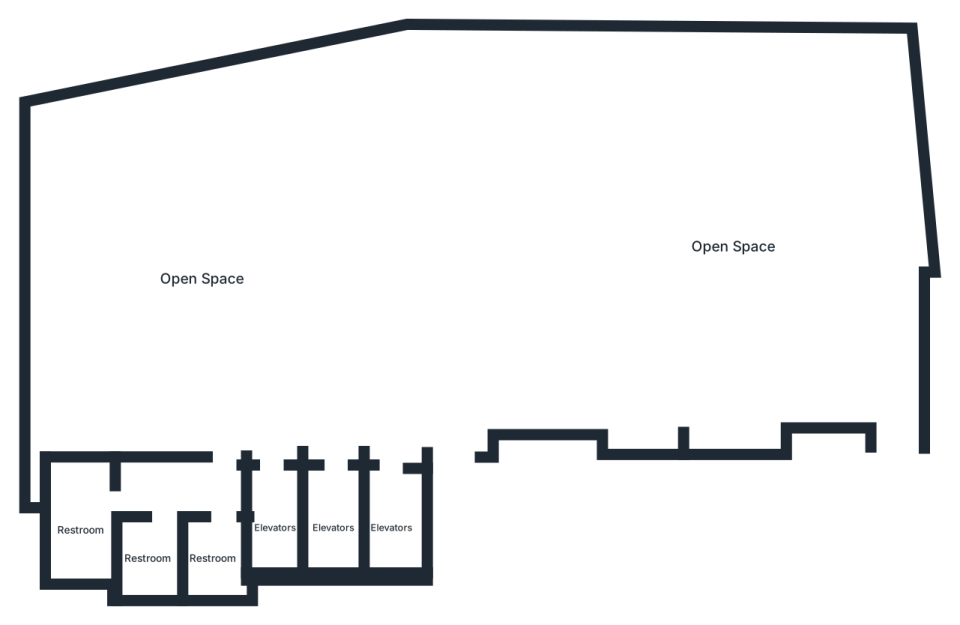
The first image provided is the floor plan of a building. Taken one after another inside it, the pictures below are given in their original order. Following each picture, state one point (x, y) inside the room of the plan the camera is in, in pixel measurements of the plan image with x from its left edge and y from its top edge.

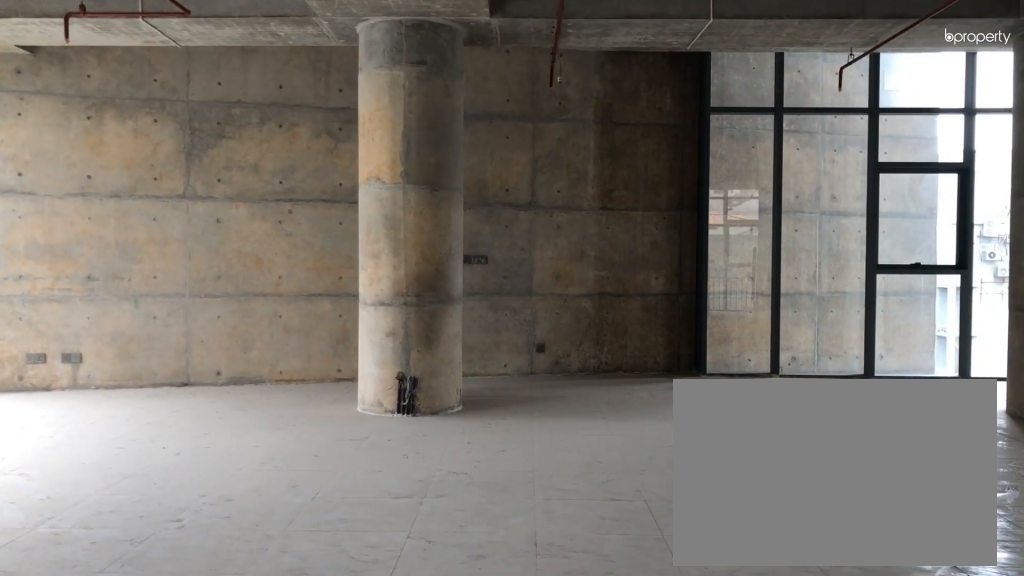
(274, 433)
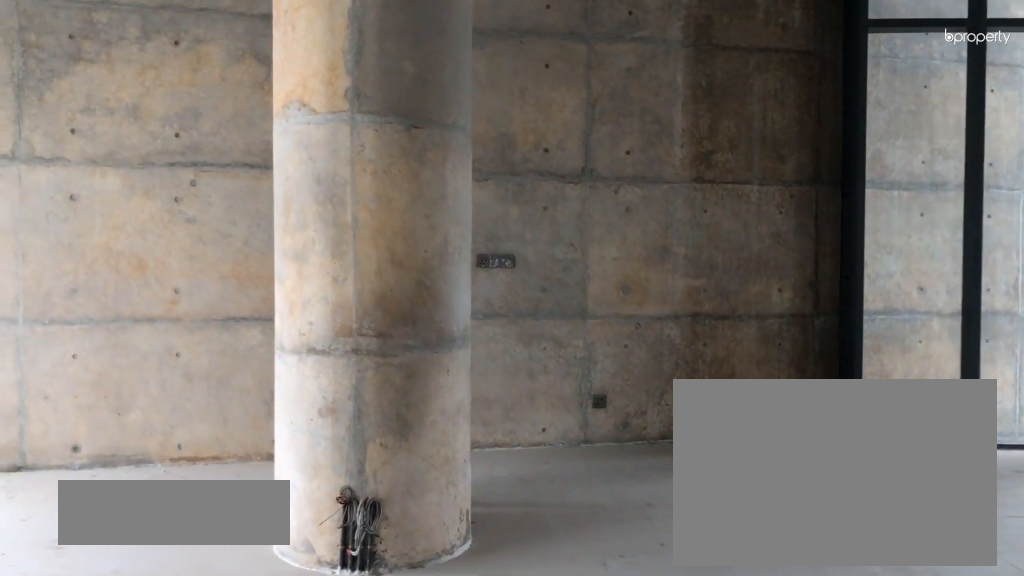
(204, 280)
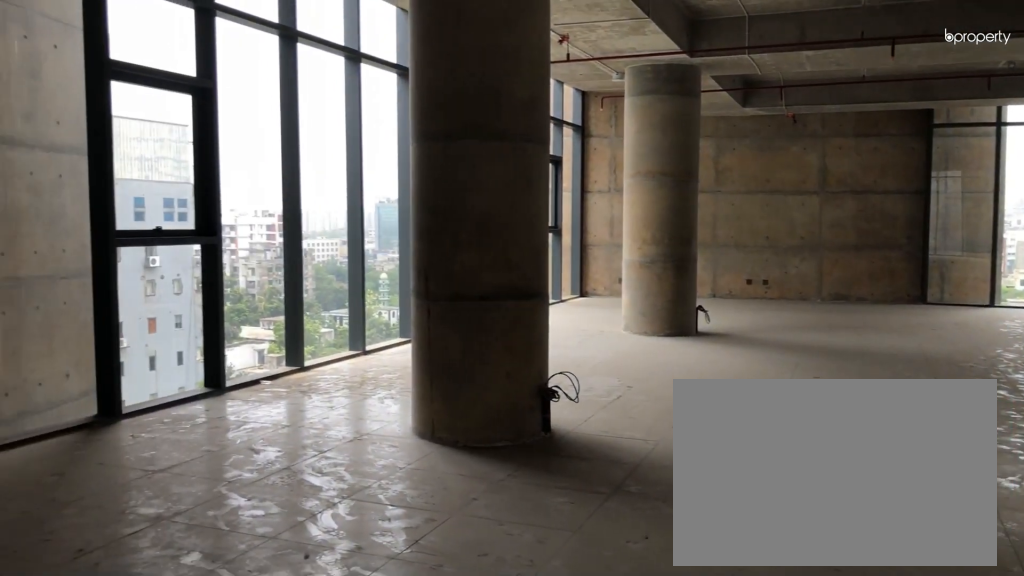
(204, 280)
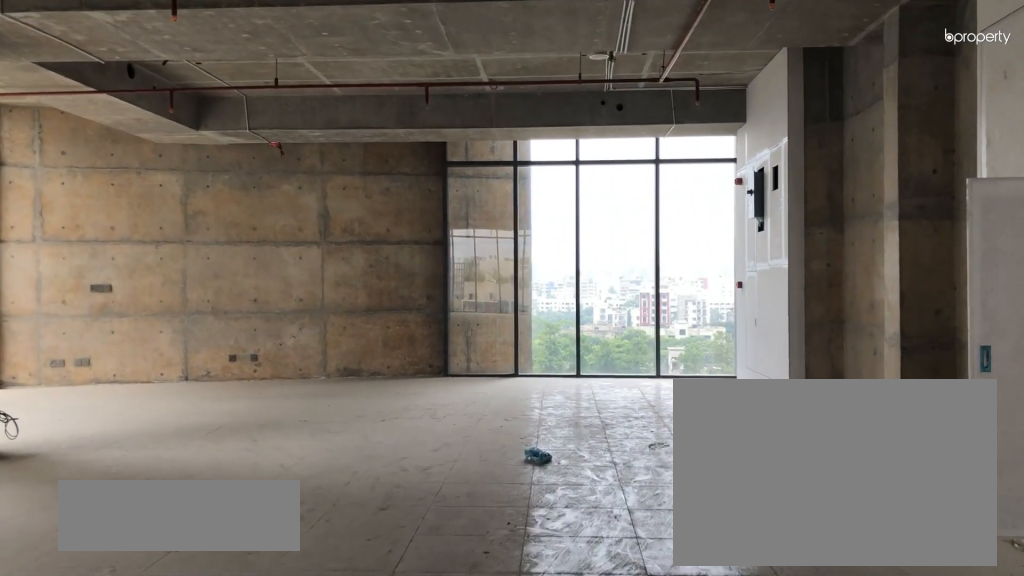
(731, 248)
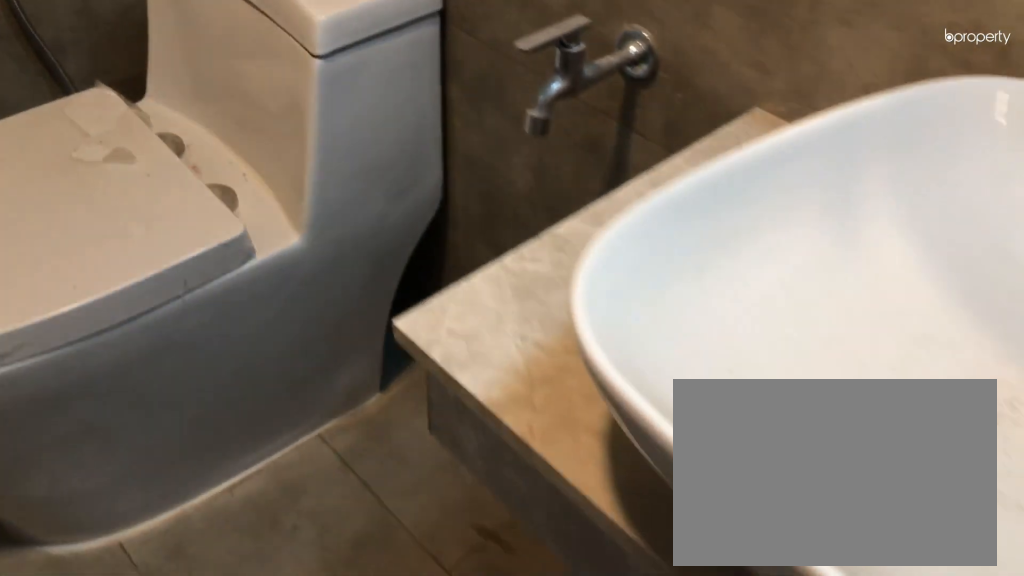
(150, 558)
